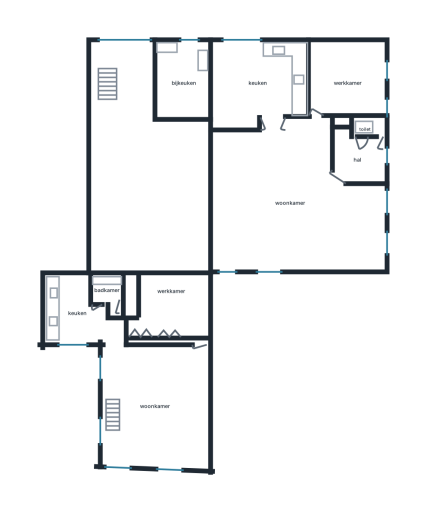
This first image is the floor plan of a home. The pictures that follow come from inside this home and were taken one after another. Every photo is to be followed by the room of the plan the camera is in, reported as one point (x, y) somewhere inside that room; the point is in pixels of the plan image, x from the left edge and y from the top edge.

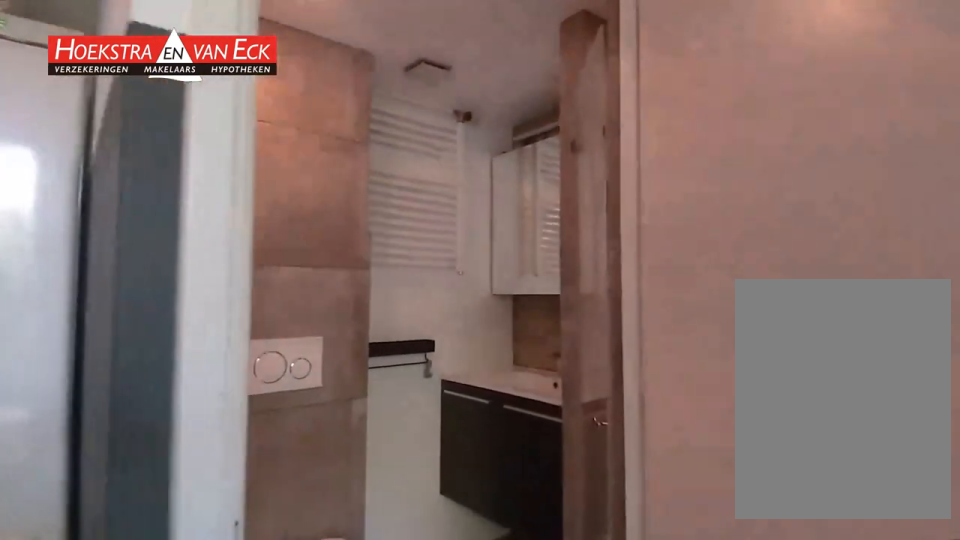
(108, 291)
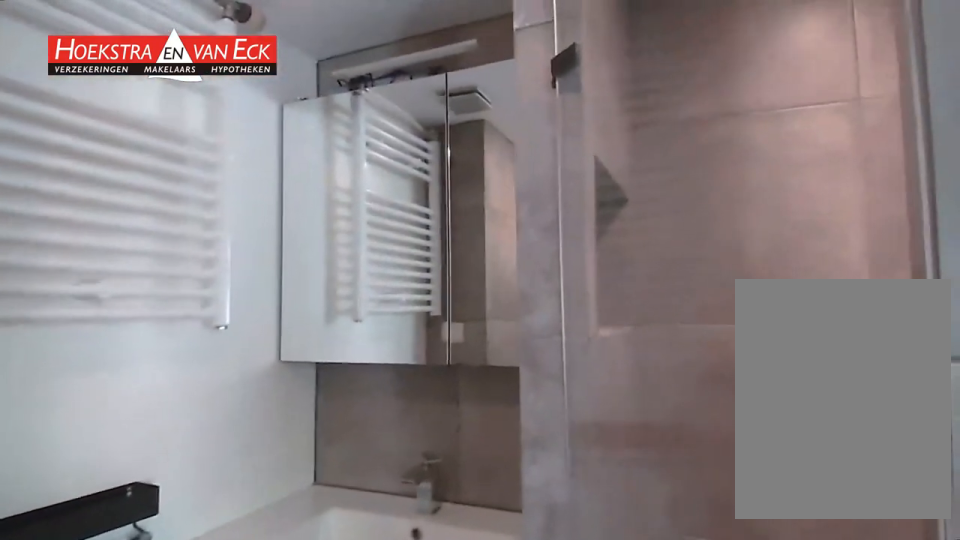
(108, 291)
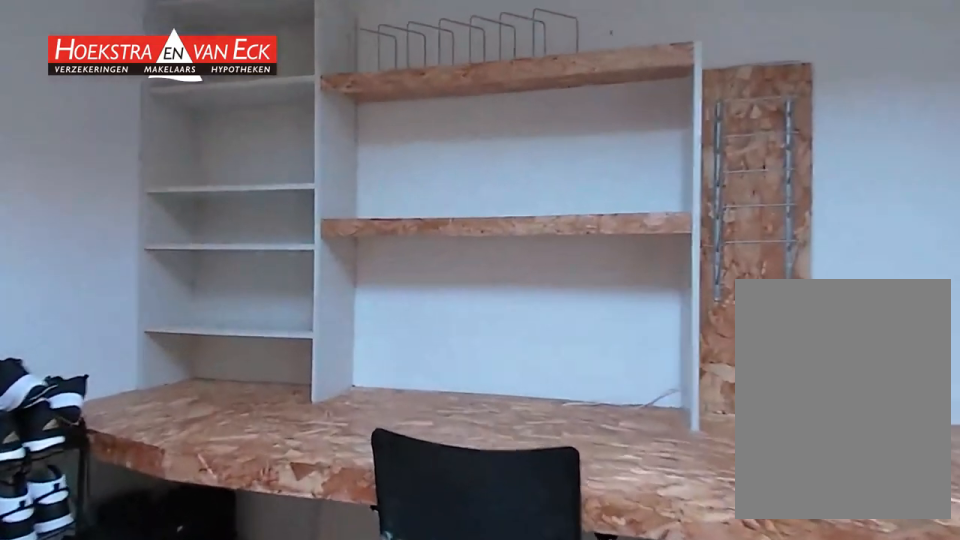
(170, 310)
